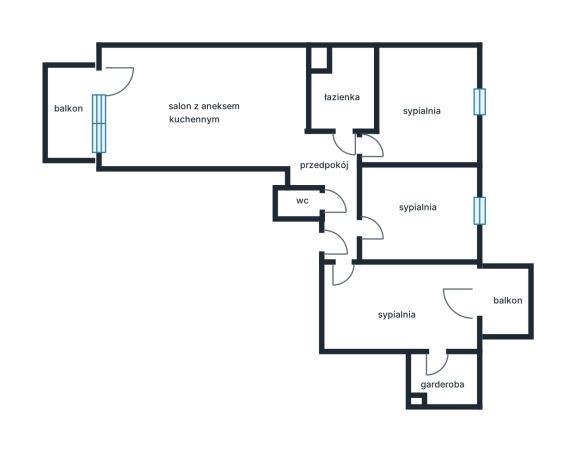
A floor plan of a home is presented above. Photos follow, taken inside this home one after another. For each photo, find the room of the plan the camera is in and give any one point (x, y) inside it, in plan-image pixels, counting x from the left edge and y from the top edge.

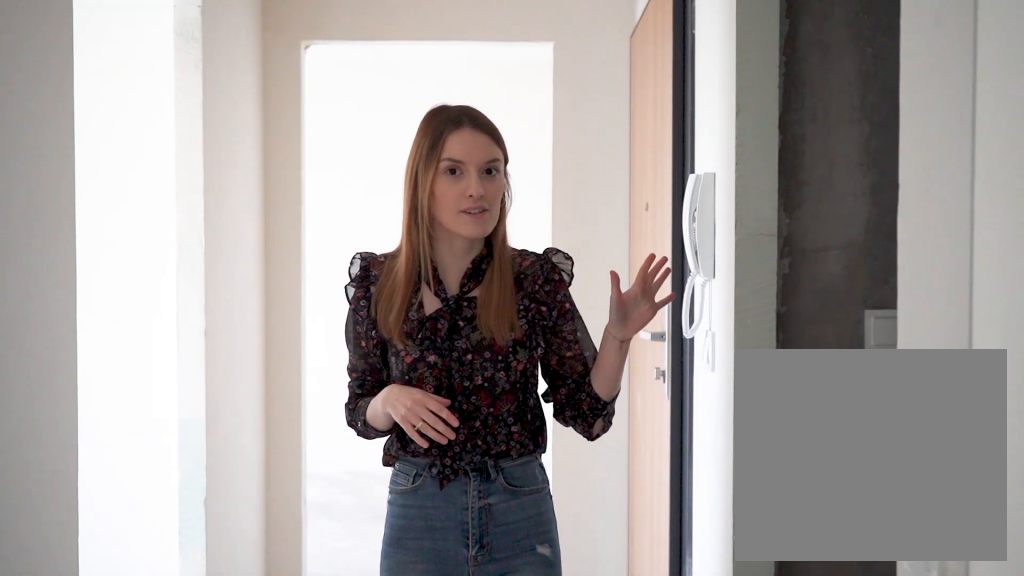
(334, 188)
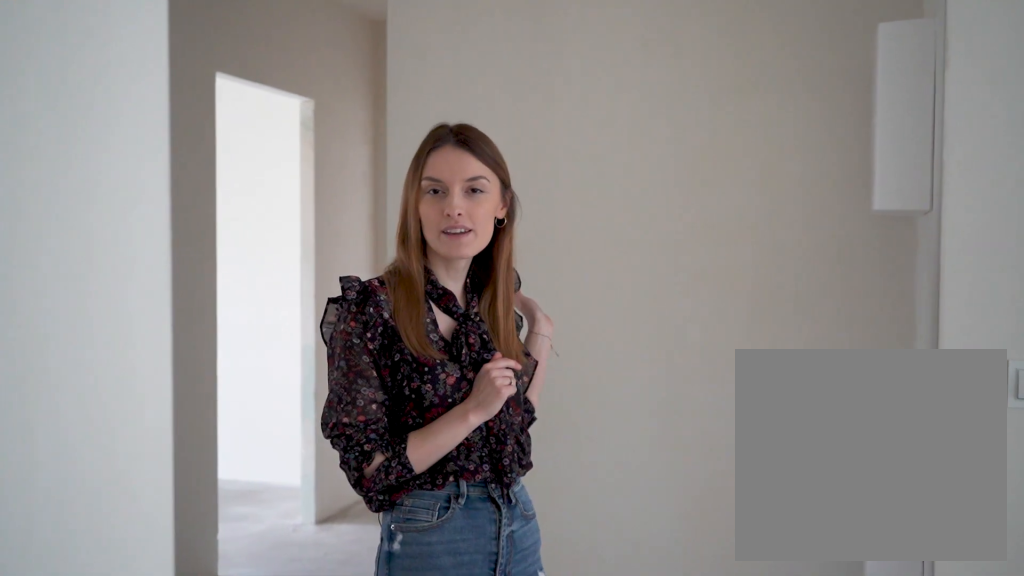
(334, 188)
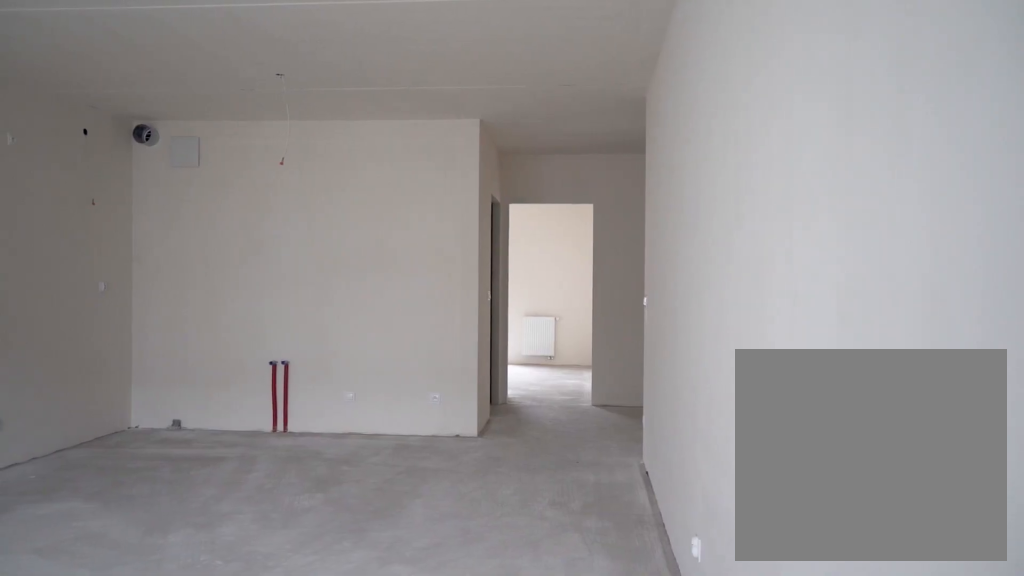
(204, 107)
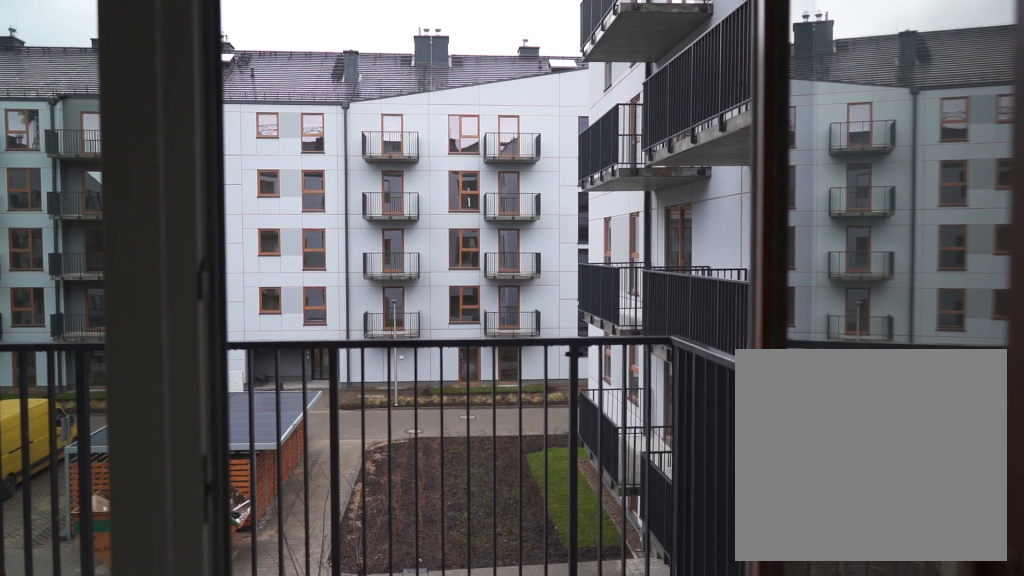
(71, 112)
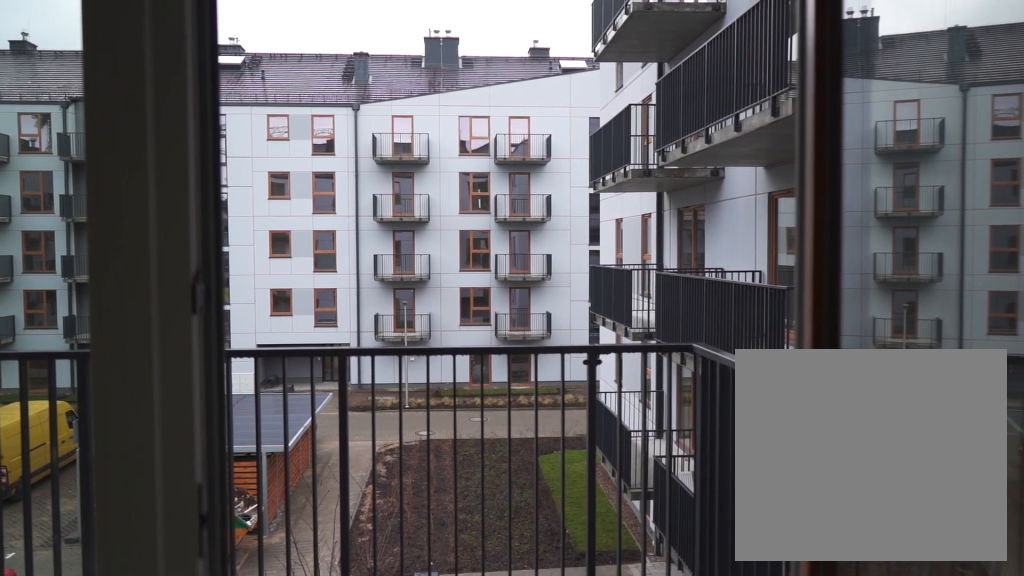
(71, 112)
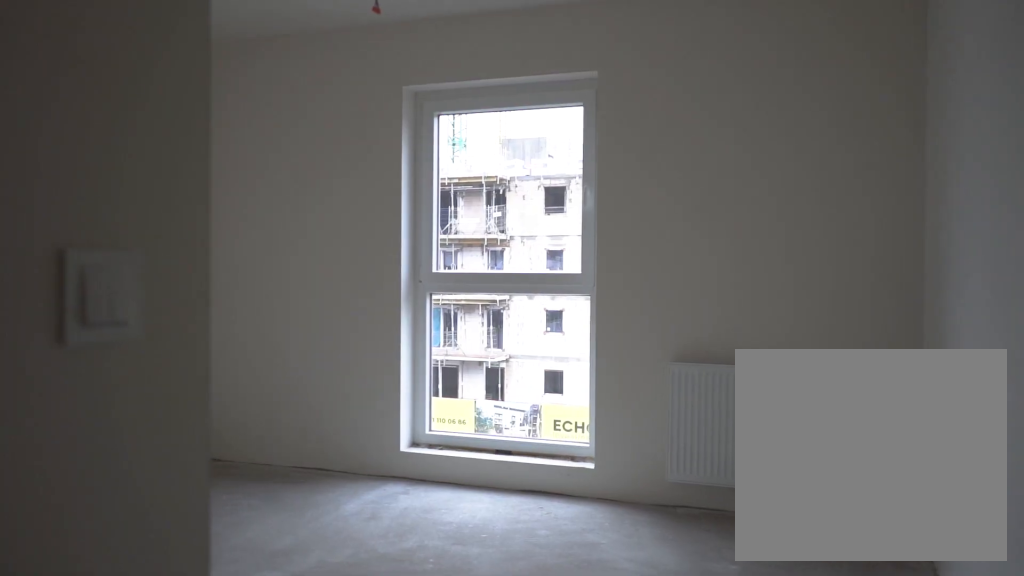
(425, 106)
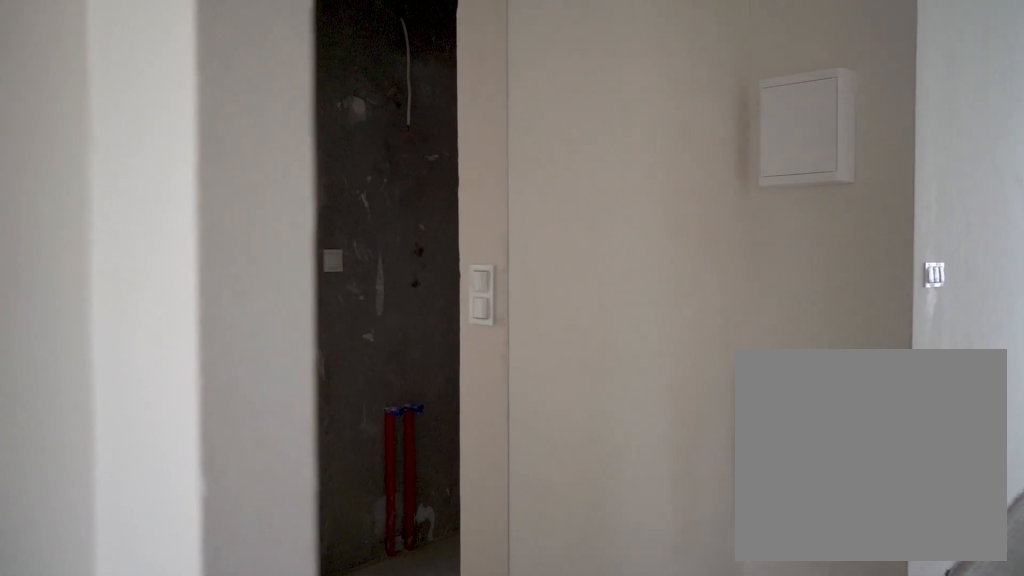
(334, 188)
